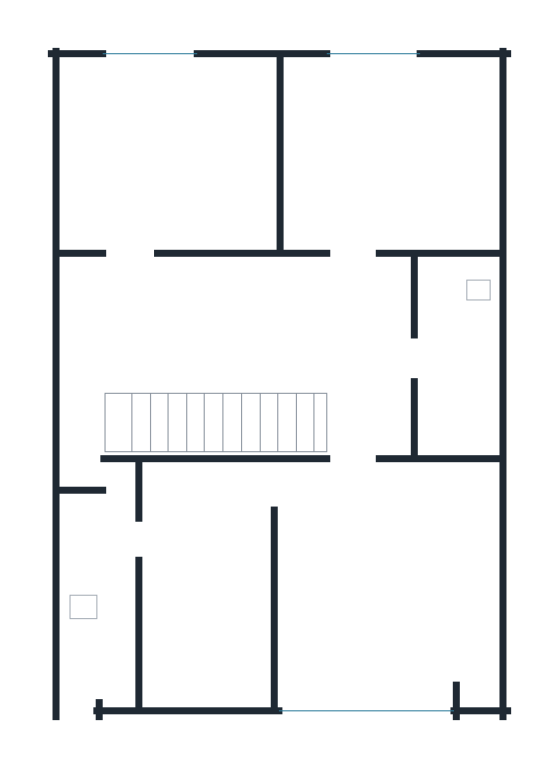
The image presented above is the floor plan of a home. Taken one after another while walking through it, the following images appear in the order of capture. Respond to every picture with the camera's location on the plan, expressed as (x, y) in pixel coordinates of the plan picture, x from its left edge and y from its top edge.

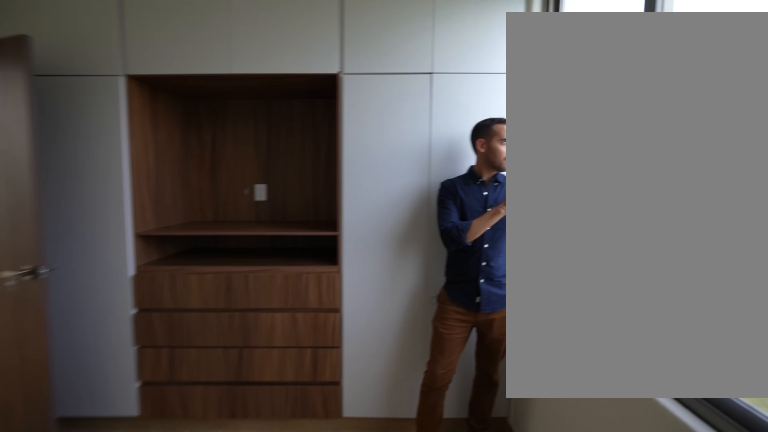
(244, 104)
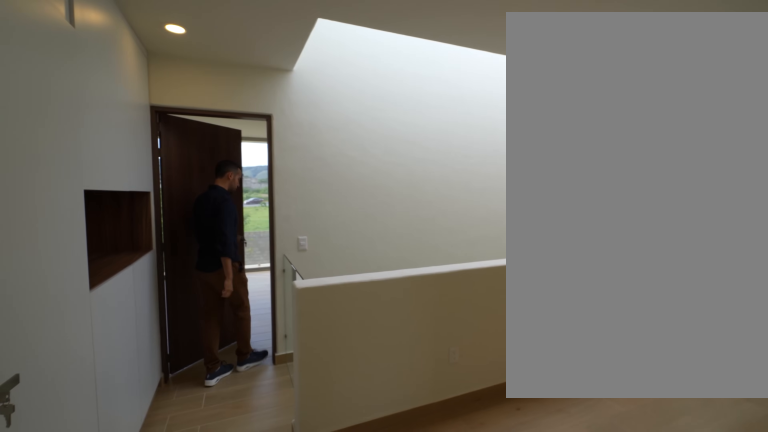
(349, 323)
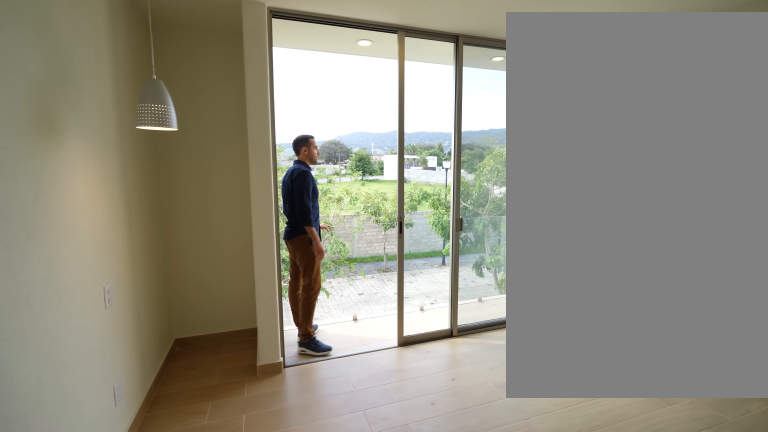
(458, 516)
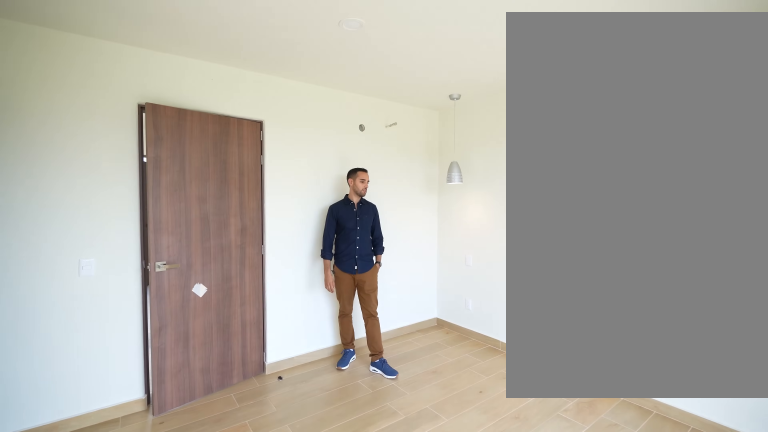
(302, 681)
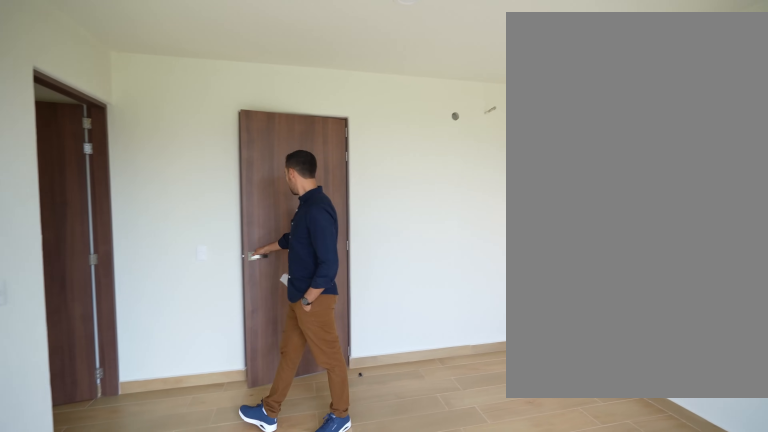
(302, 681)
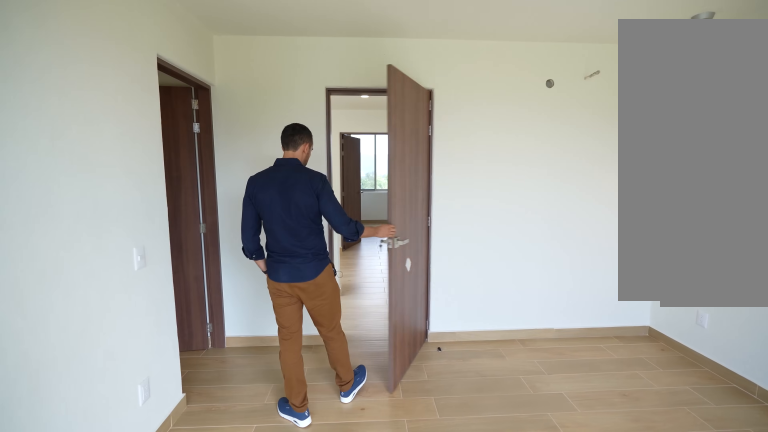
(302, 681)
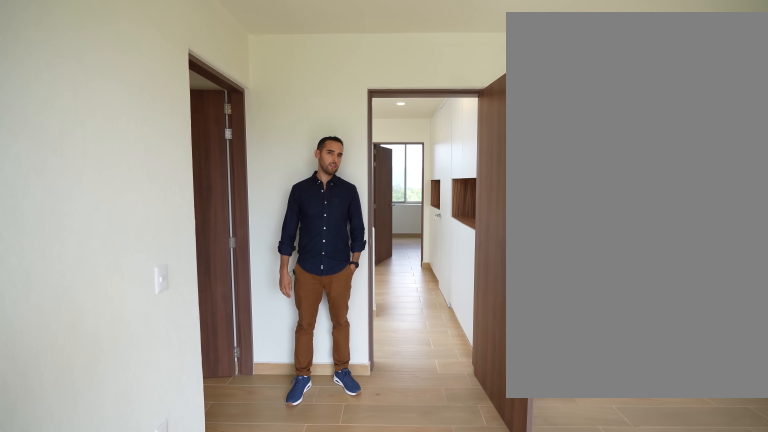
(341, 688)
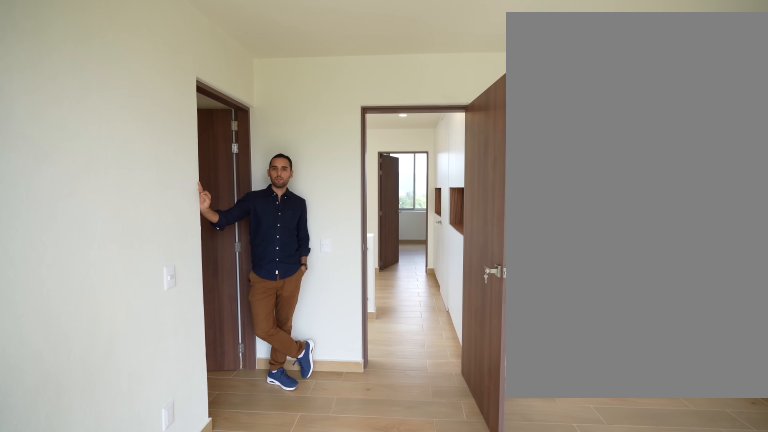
(345, 688)
